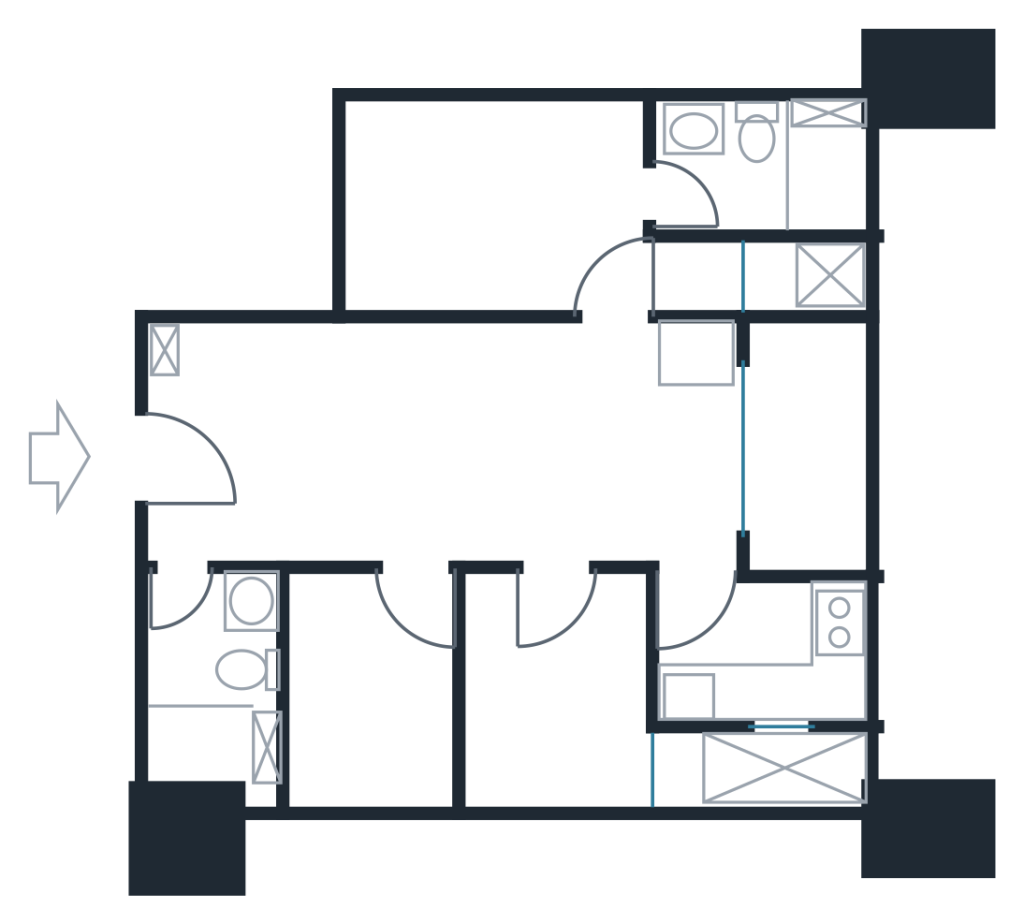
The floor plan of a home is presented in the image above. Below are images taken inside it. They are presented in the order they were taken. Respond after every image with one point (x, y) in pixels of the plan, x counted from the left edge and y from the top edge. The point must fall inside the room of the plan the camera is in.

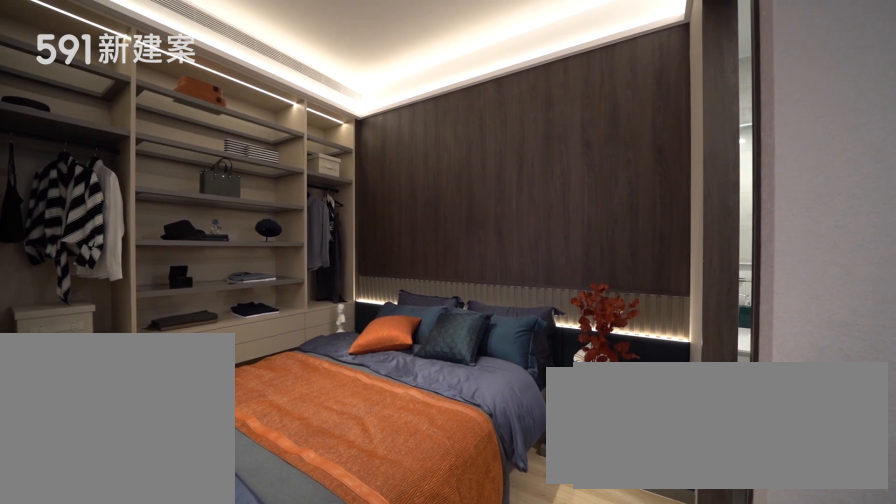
(512, 210)
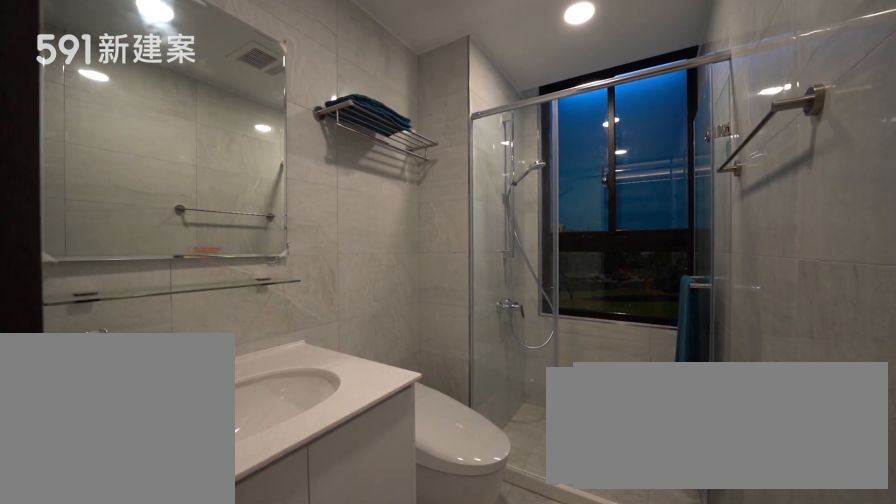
(762, 165)
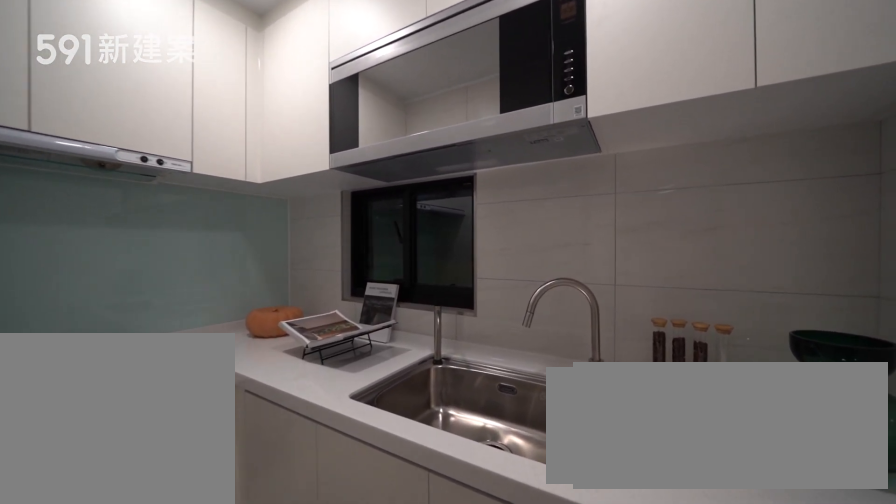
(764, 654)
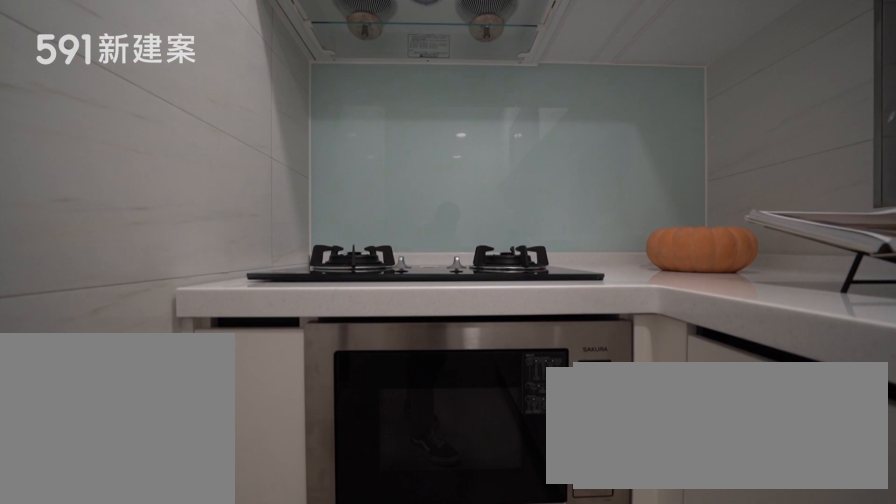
(764, 654)
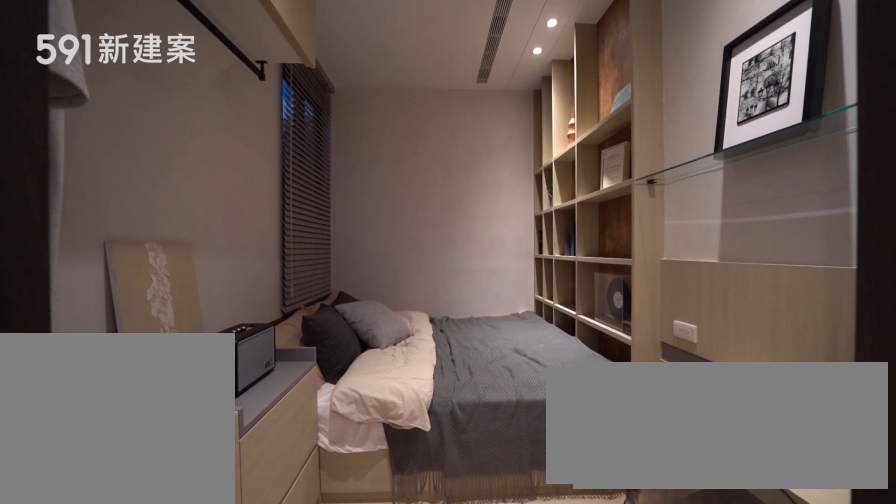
(554, 696)
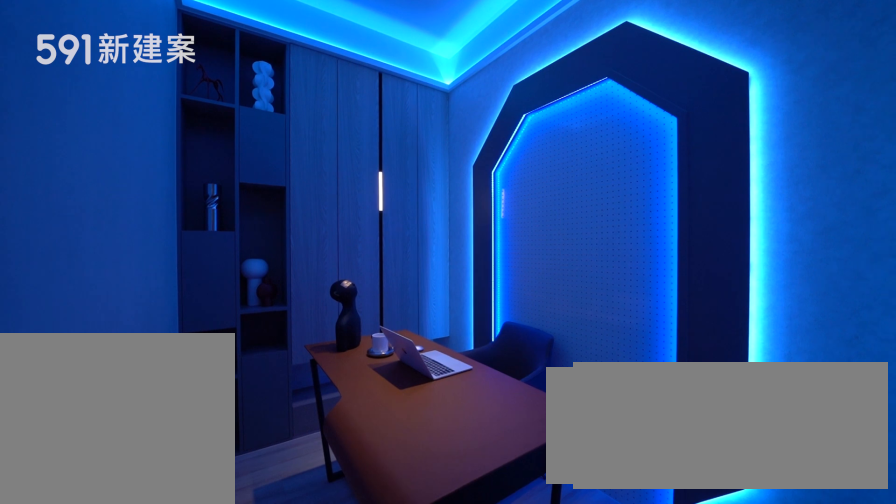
(366, 690)
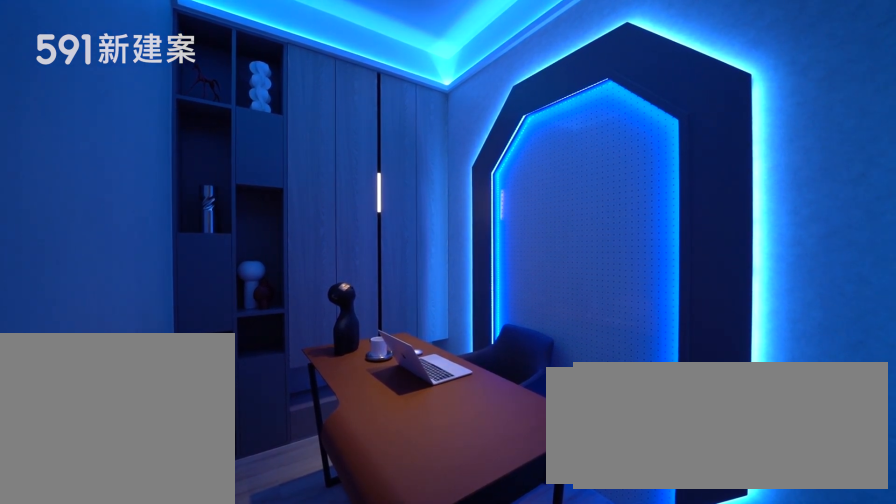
(366, 690)
